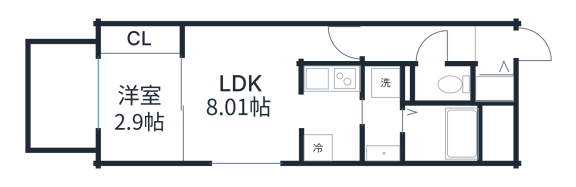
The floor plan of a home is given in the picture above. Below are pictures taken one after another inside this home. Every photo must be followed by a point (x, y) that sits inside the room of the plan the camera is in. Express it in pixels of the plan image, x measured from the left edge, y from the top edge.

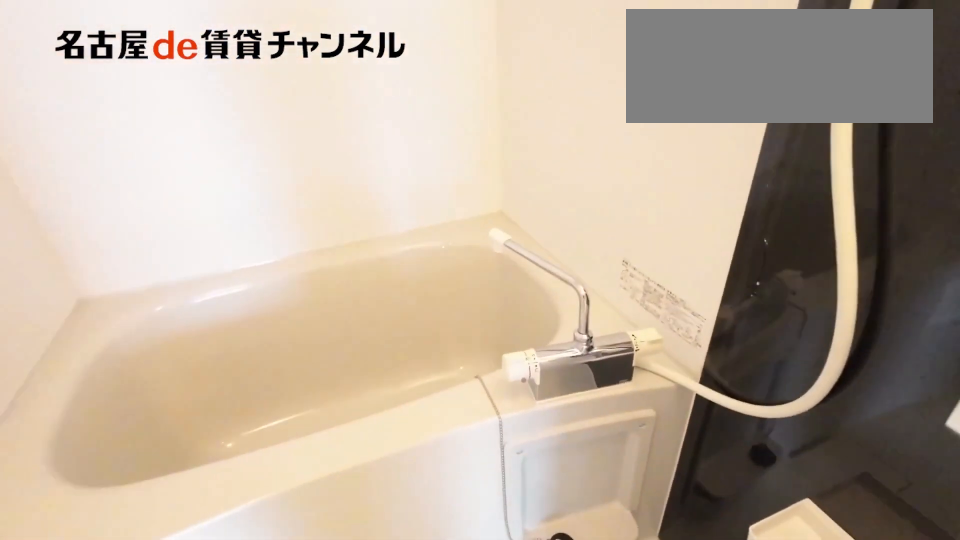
(442, 136)
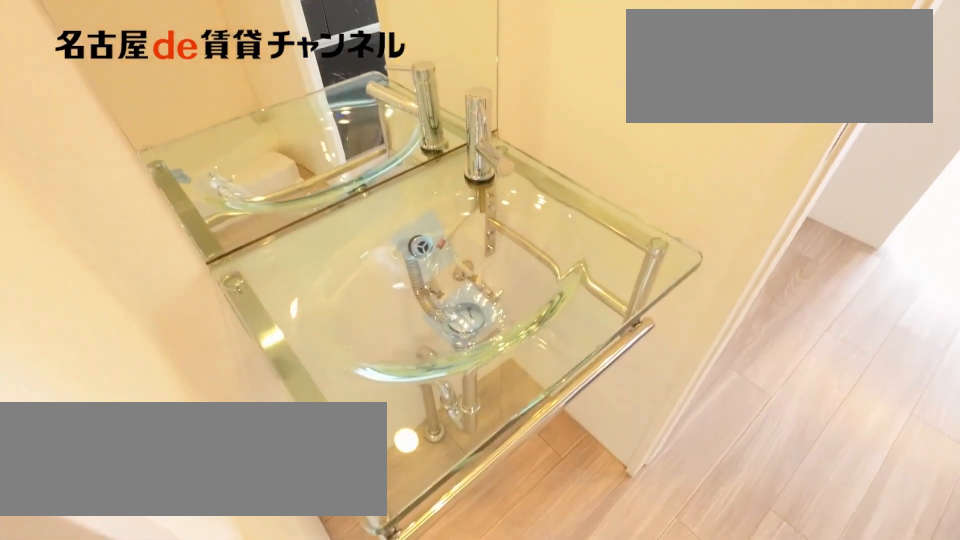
(383, 148)
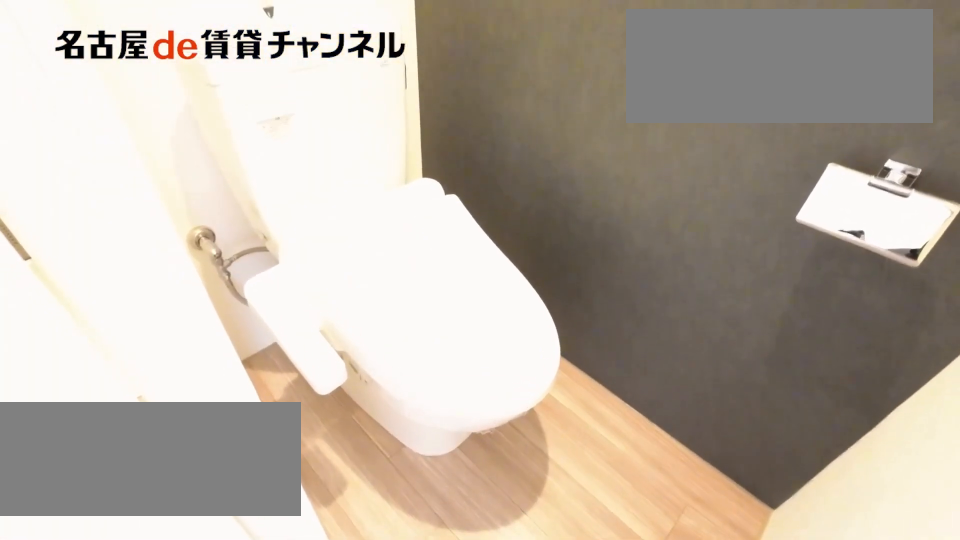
(439, 86)
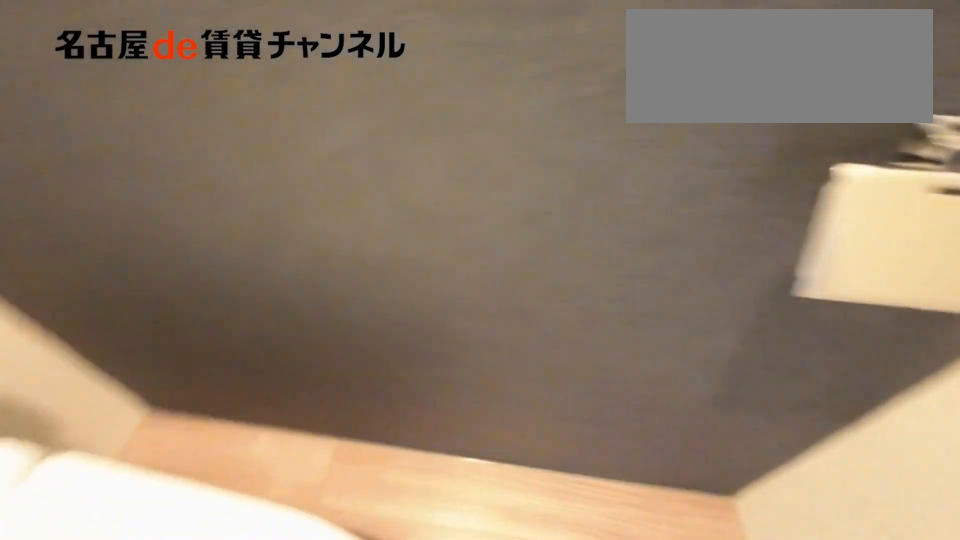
(439, 86)
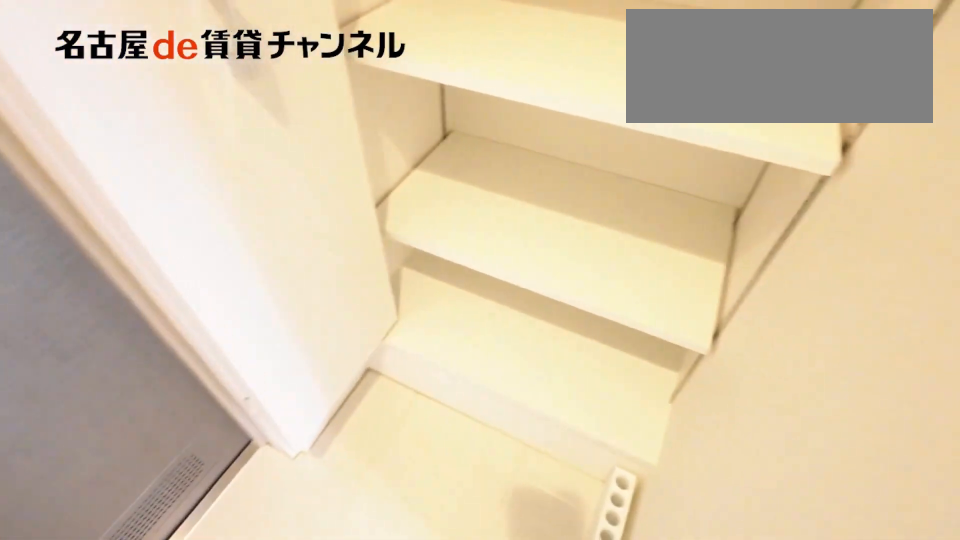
(496, 63)
